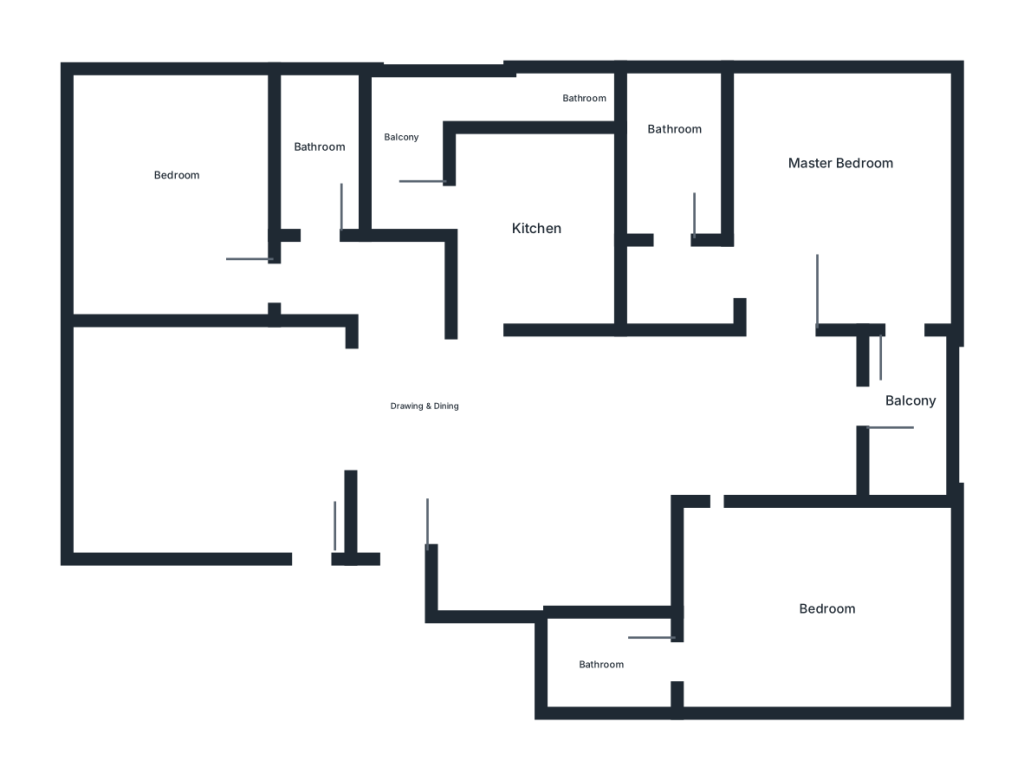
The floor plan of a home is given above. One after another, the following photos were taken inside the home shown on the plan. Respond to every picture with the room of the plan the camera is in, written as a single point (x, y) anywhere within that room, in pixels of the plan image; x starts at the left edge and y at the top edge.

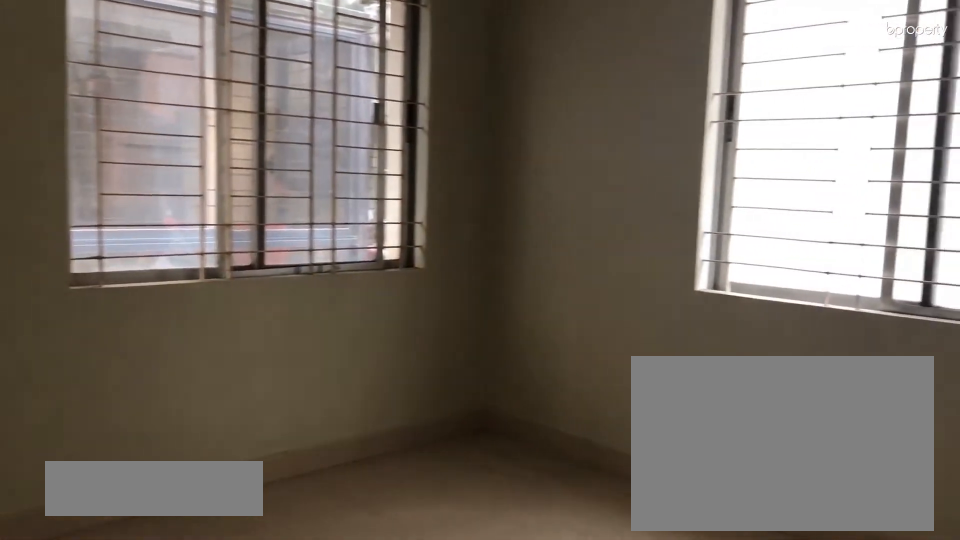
(189, 186)
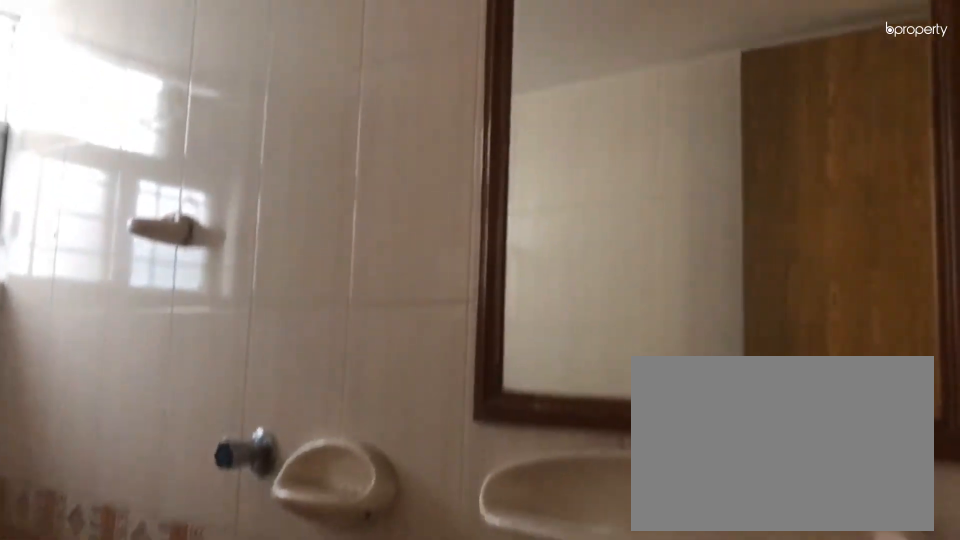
(328, 146)
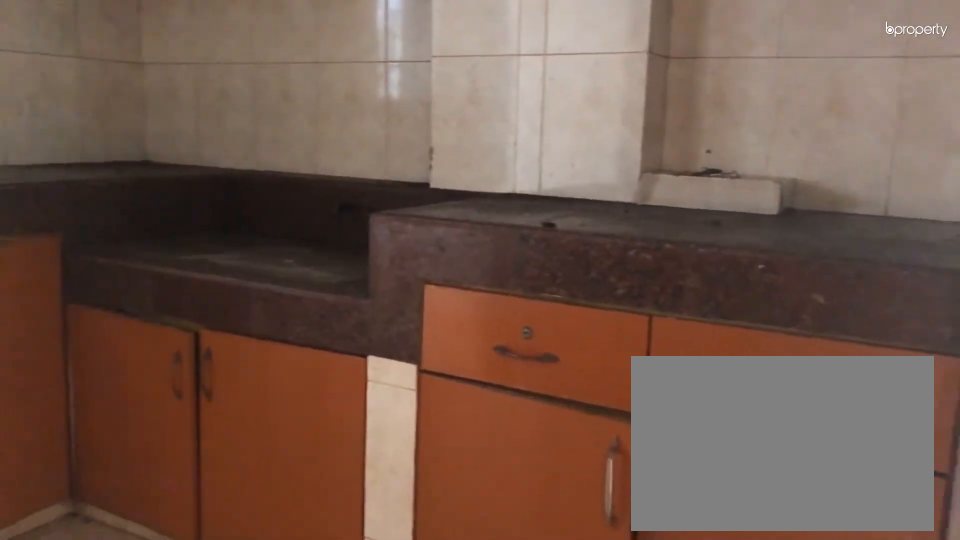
(547, 228)
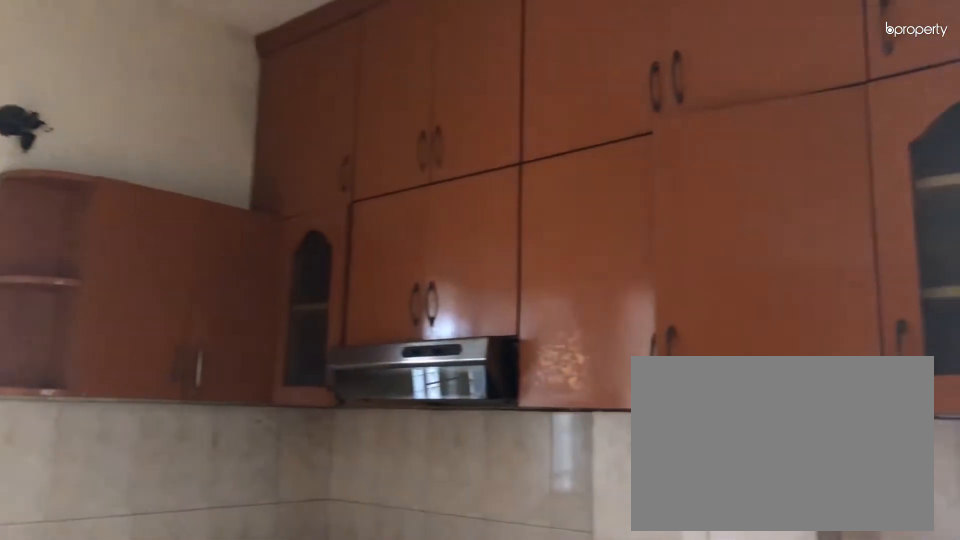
(548, 228)
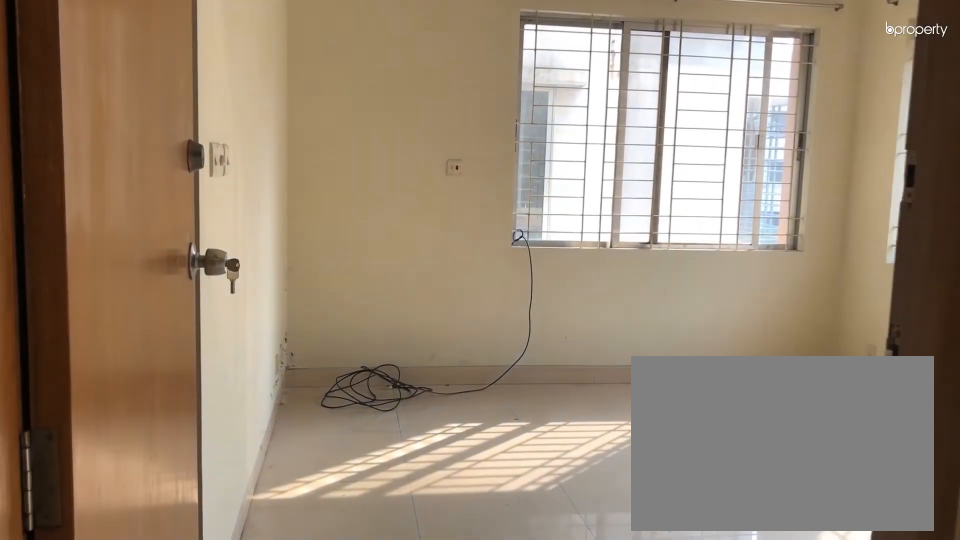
(807, 324)
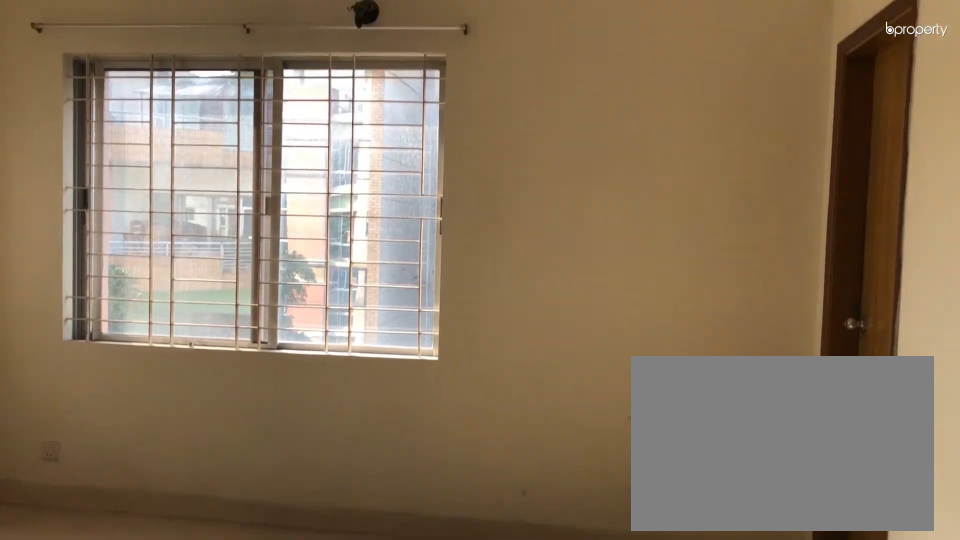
(817, 187)
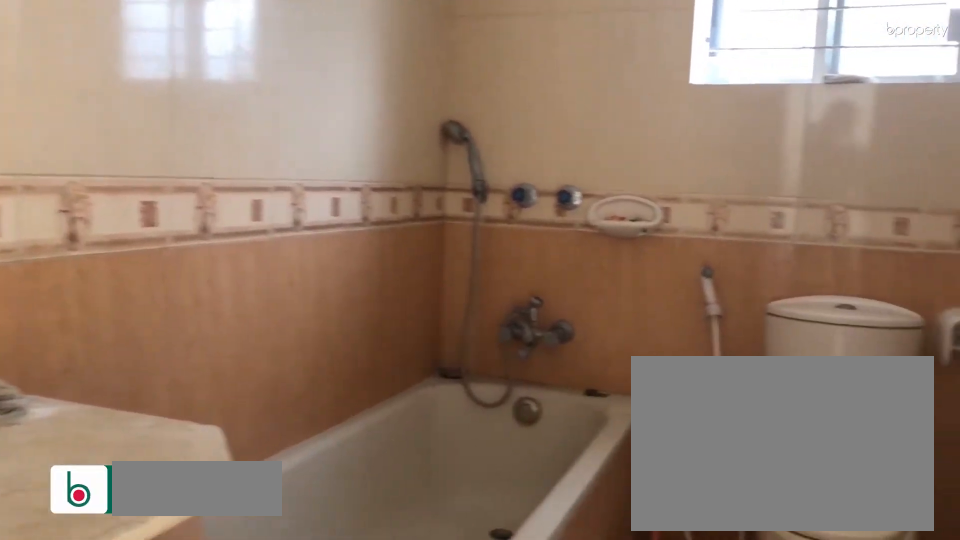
(677, 169)
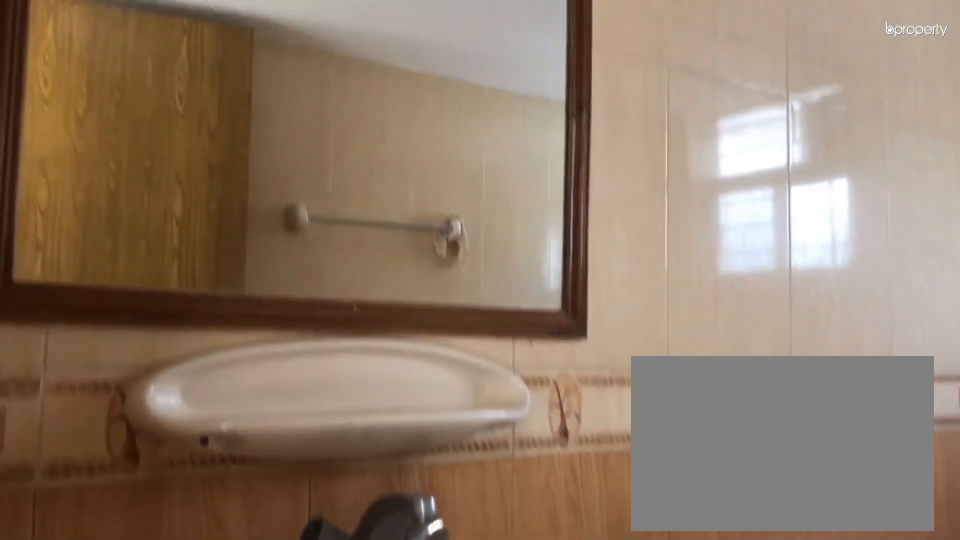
(677, 169)
